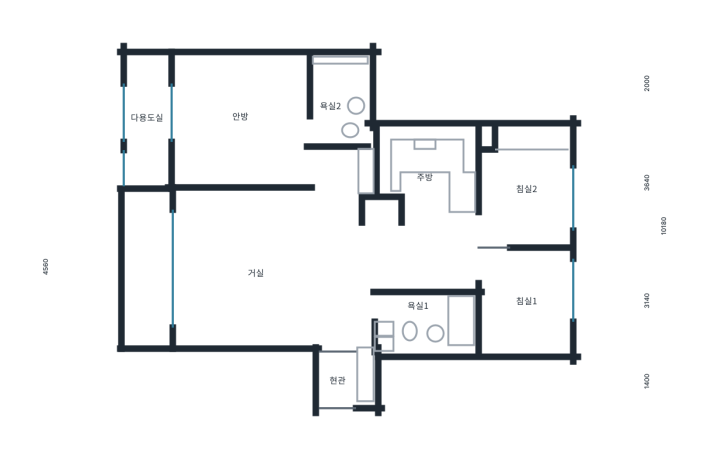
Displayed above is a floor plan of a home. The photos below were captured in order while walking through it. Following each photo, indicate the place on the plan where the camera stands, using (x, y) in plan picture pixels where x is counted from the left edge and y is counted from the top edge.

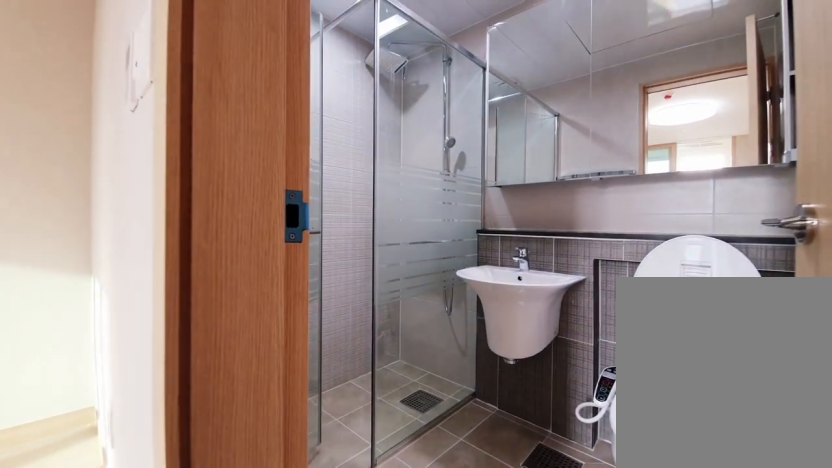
(323, 130)
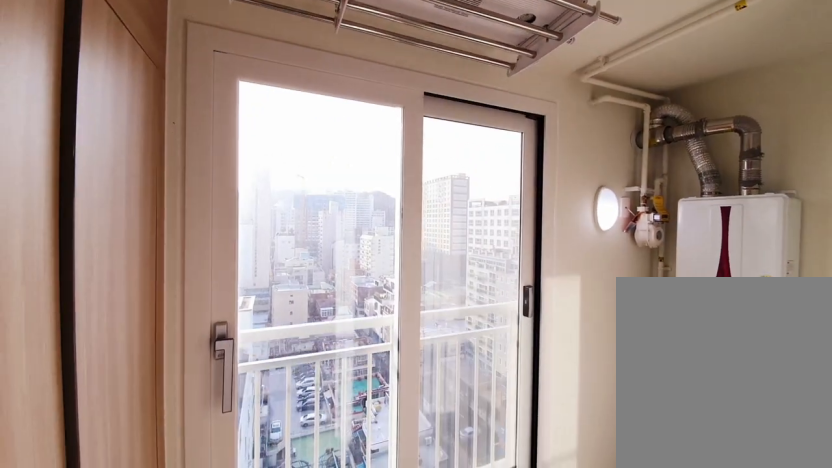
(166, 136)
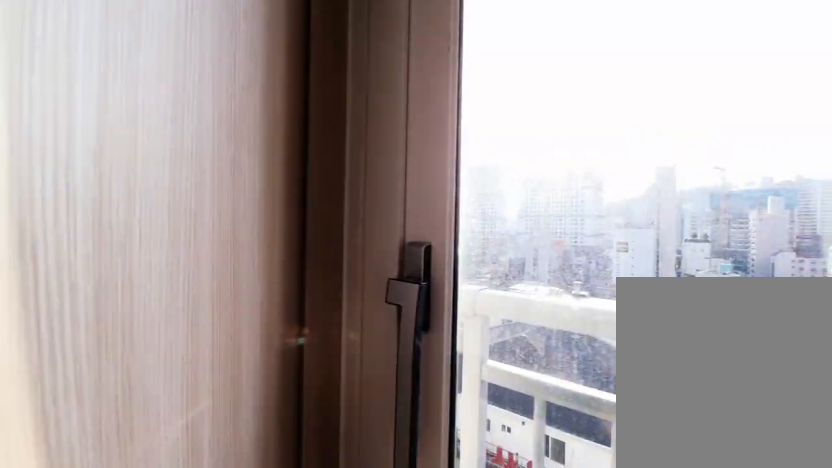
(165, 136)
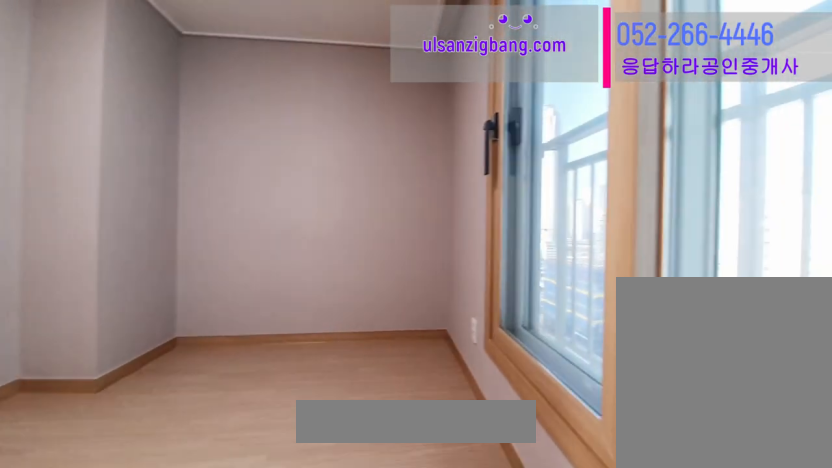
(539, 195)
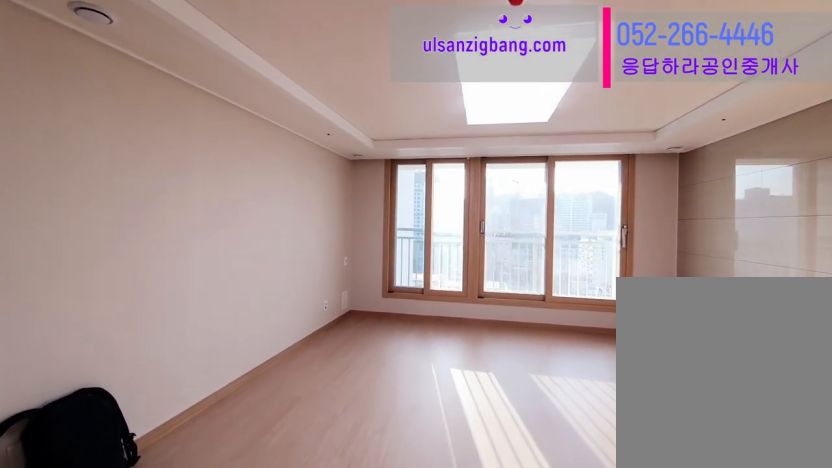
(315, 281)
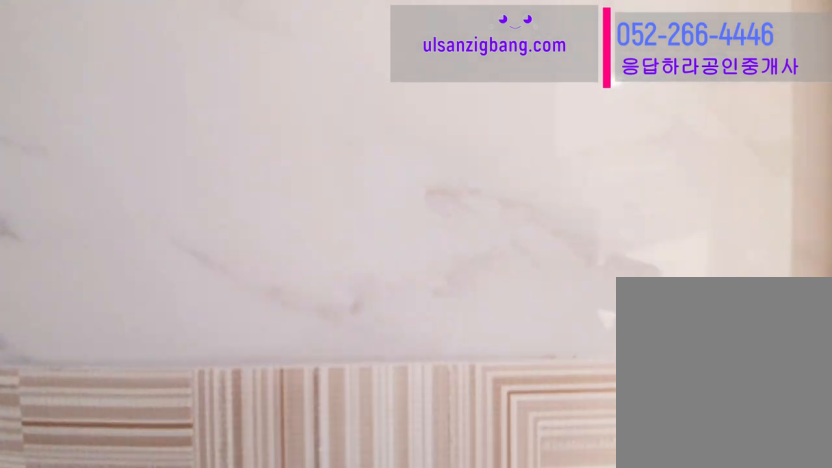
(423, 321)
